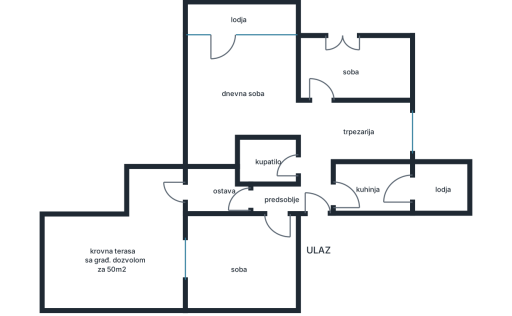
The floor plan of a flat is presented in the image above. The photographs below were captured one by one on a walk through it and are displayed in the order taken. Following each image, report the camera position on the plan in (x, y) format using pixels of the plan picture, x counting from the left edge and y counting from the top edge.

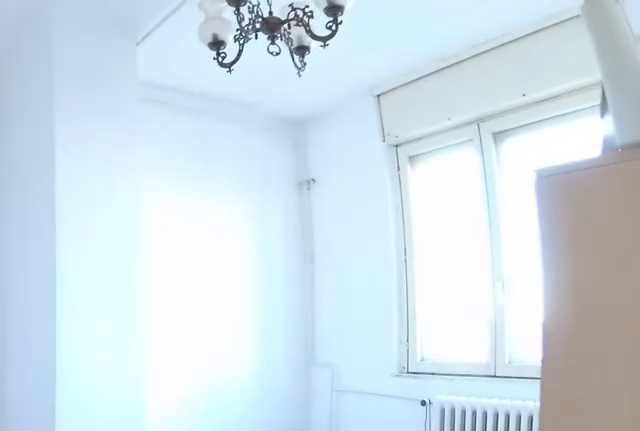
(282, 200)
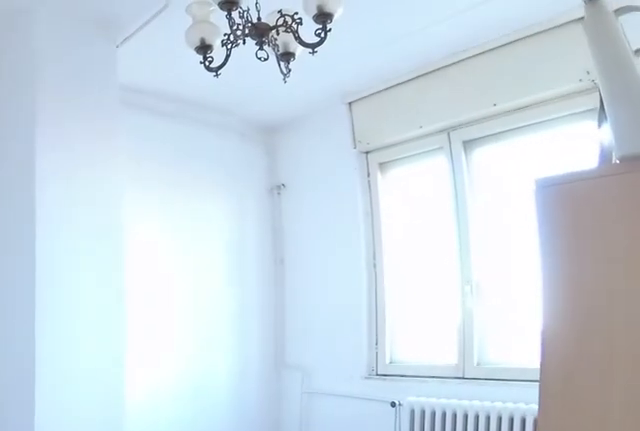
(283, 202)
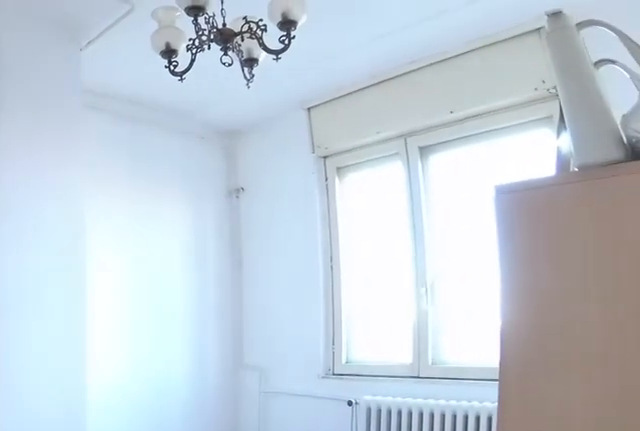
(284, 205)
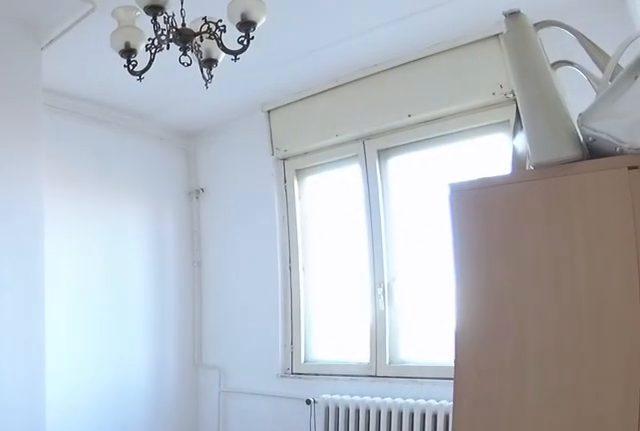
(285, 212)
